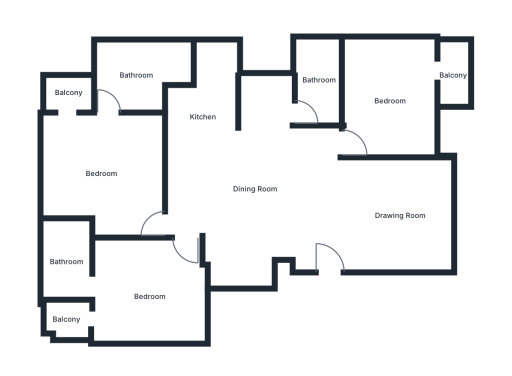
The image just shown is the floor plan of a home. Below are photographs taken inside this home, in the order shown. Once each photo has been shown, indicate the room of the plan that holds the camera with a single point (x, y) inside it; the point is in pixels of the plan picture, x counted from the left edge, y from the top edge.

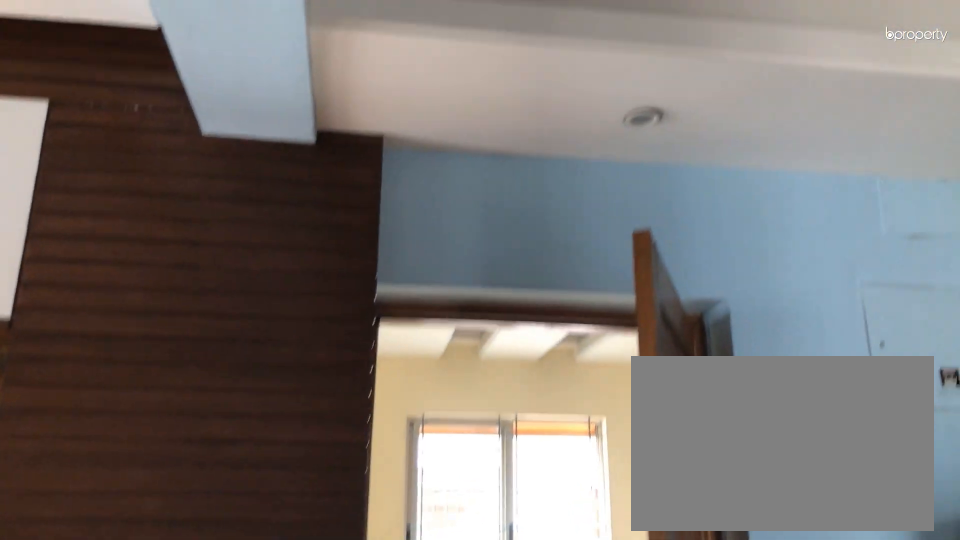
(400, 214)
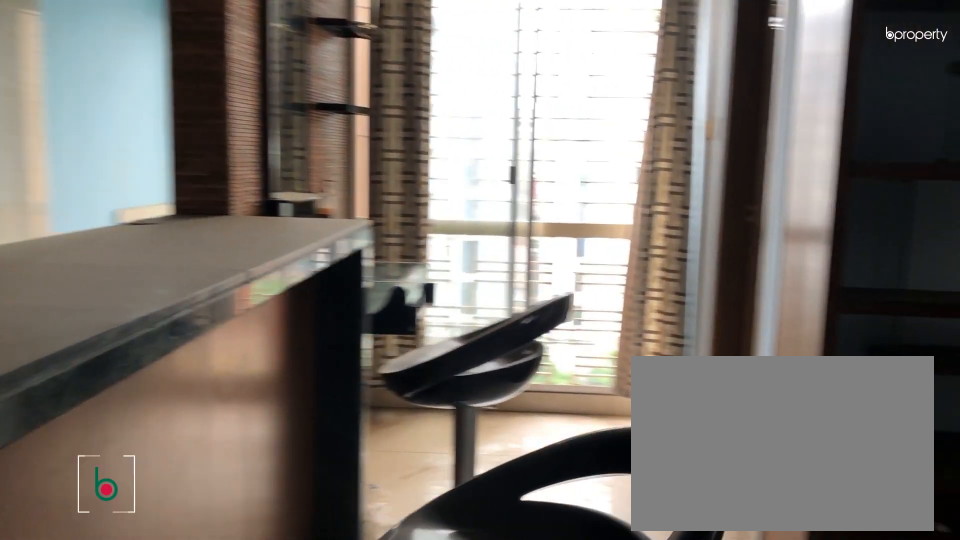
(254, 189)
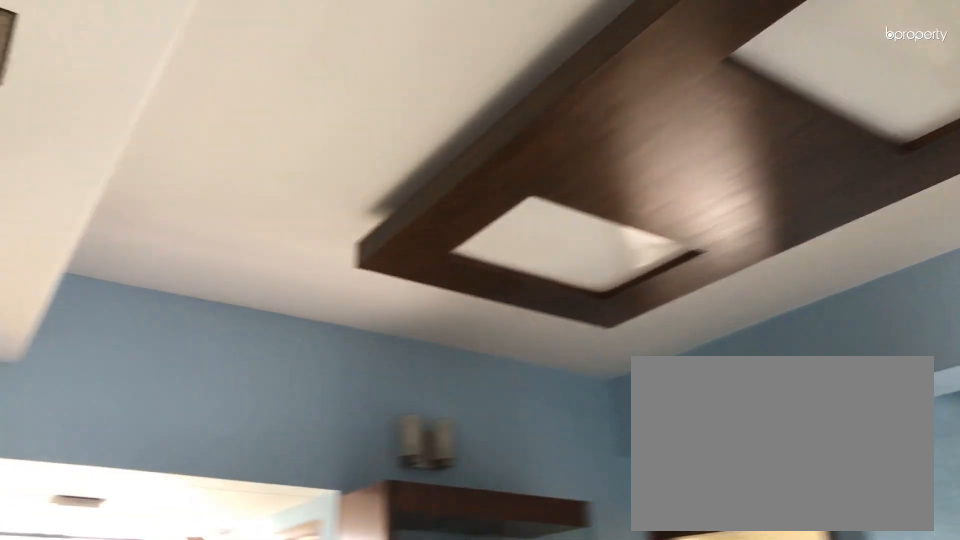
(254, 189)
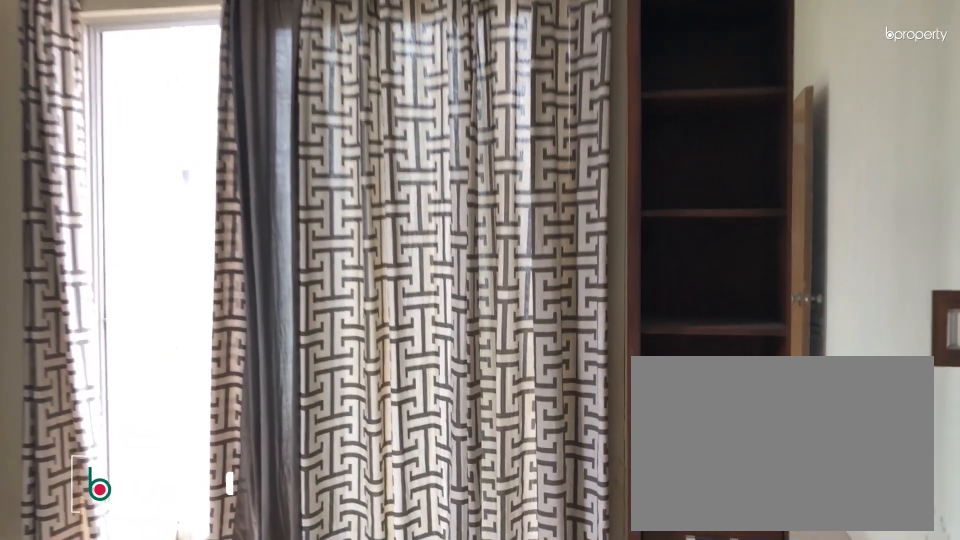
(390, 101)
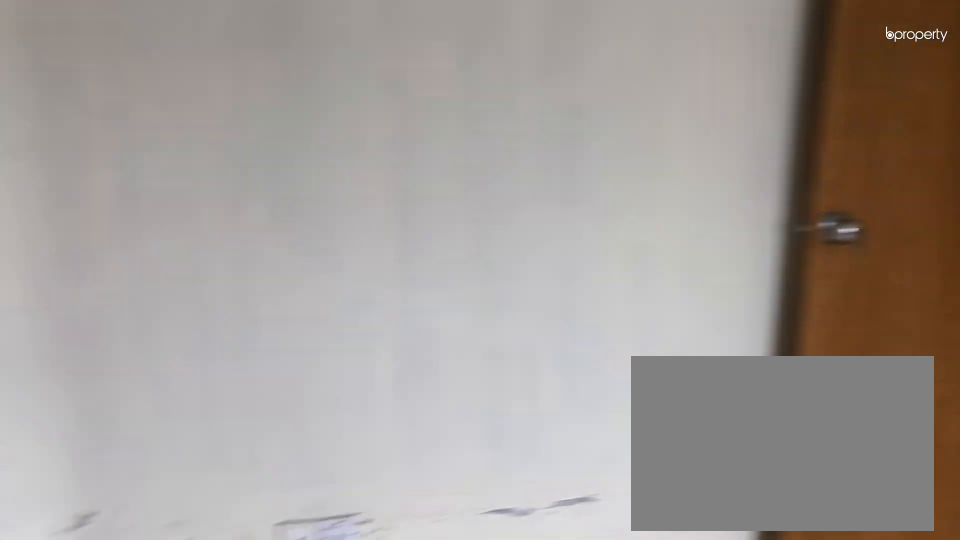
(390, 101)
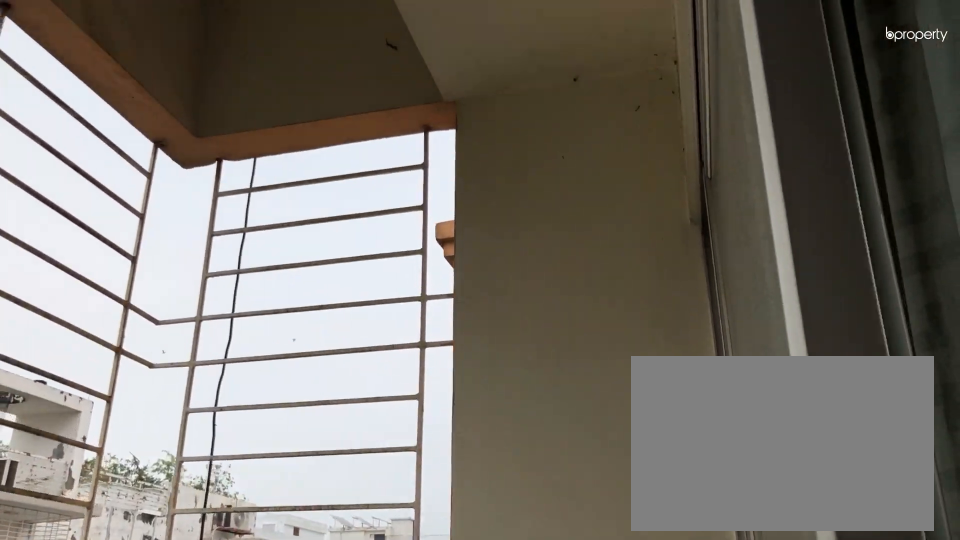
(453, 73)
